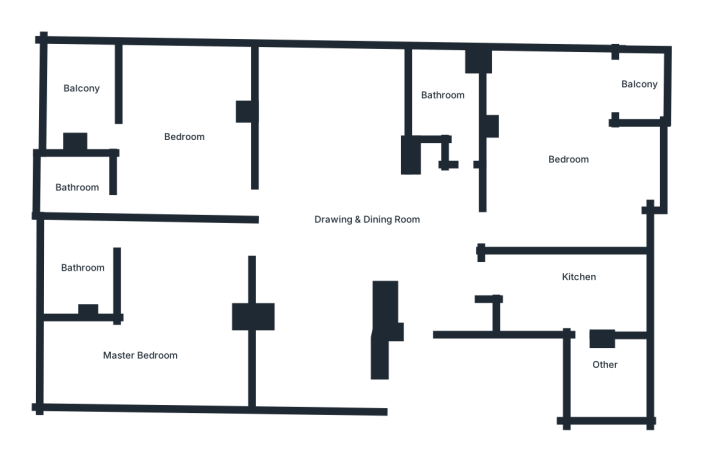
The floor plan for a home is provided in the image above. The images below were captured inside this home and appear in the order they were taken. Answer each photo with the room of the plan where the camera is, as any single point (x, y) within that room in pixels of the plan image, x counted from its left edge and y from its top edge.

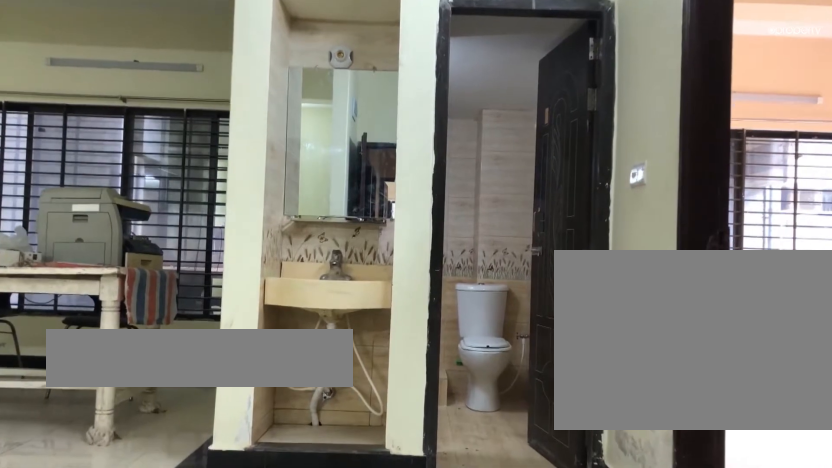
(384, 231)
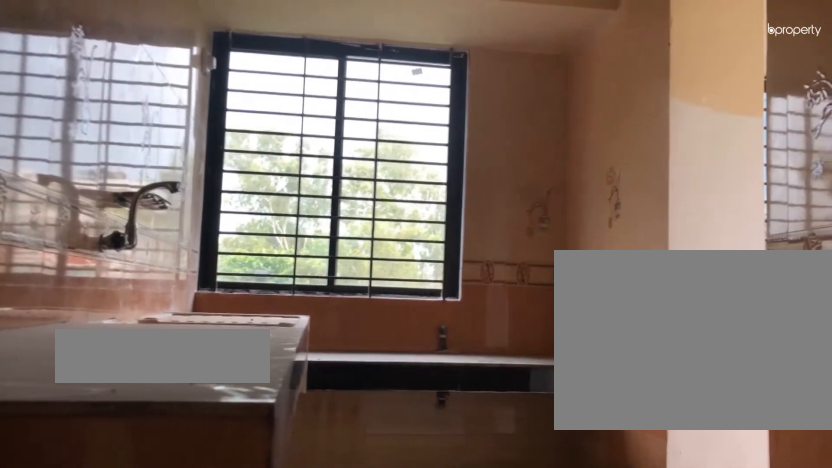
(581, 286)
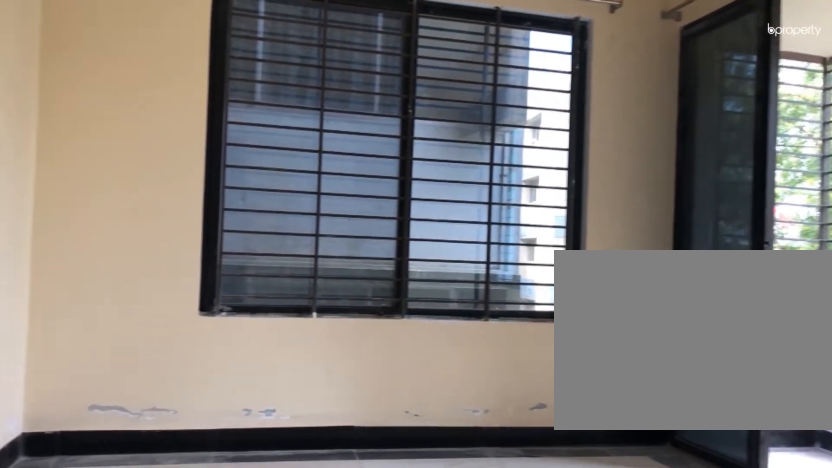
(558, 155)
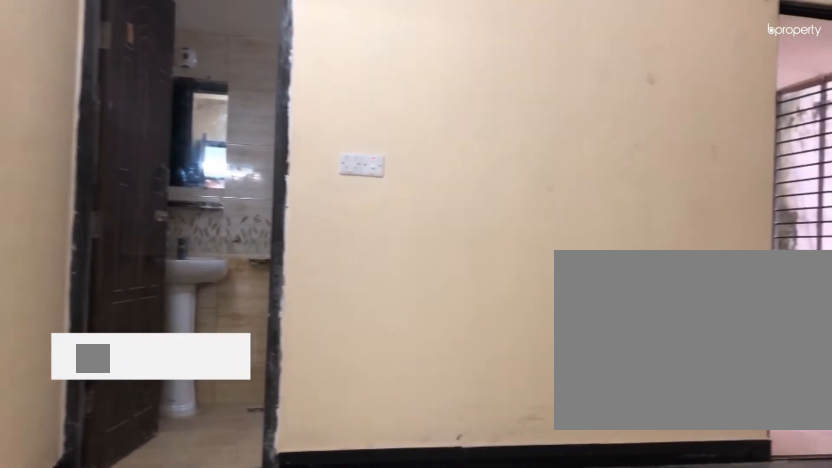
(193, 144)
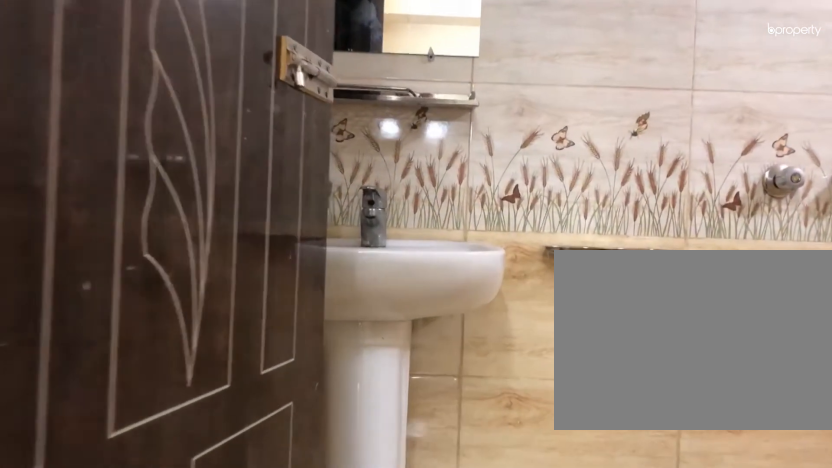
(76, 181)
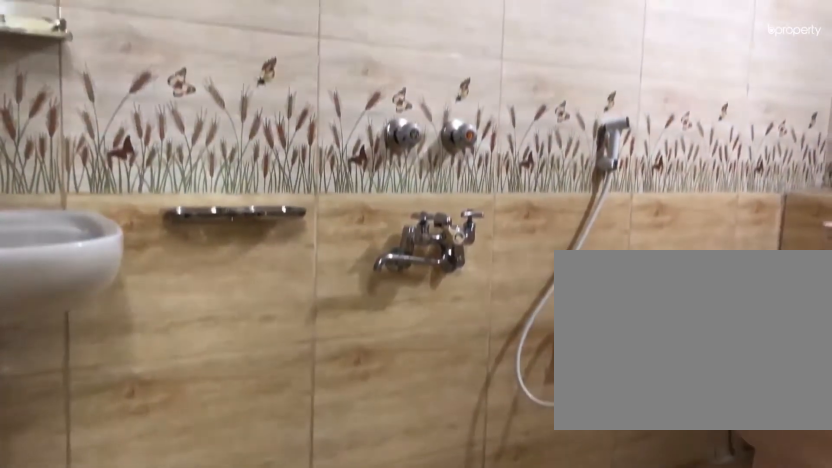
(76, 181)
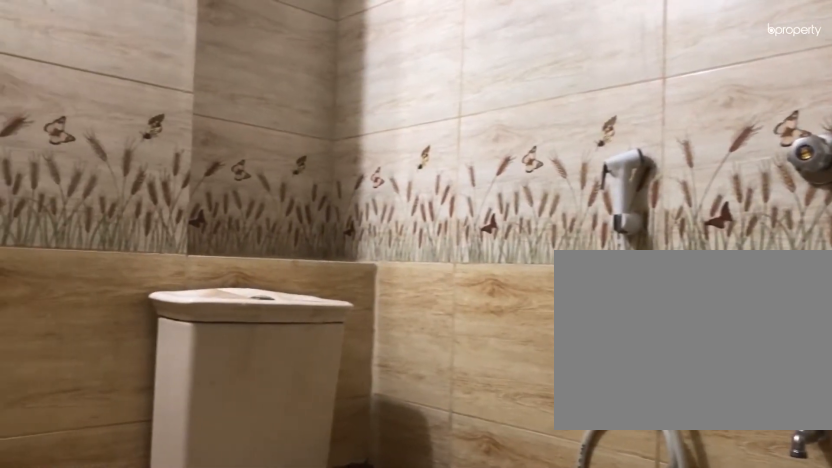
(93, 284)
